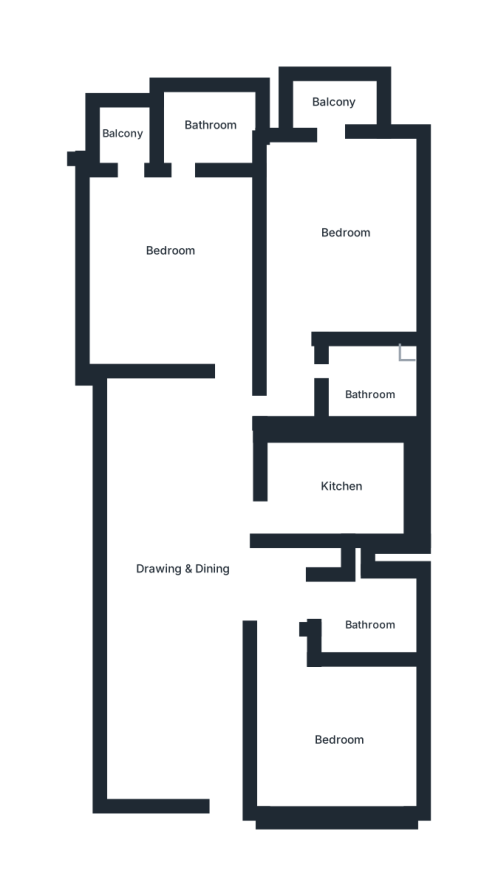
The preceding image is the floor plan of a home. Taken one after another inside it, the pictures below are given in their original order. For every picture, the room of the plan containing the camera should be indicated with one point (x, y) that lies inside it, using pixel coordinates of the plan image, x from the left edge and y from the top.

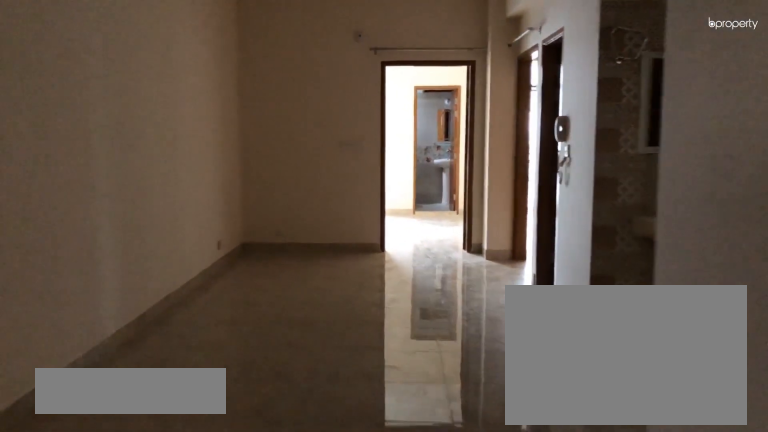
(219, 772)
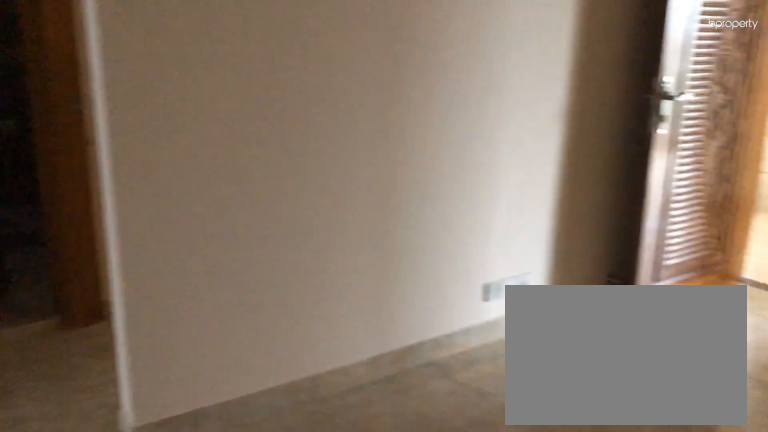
(179, 566)
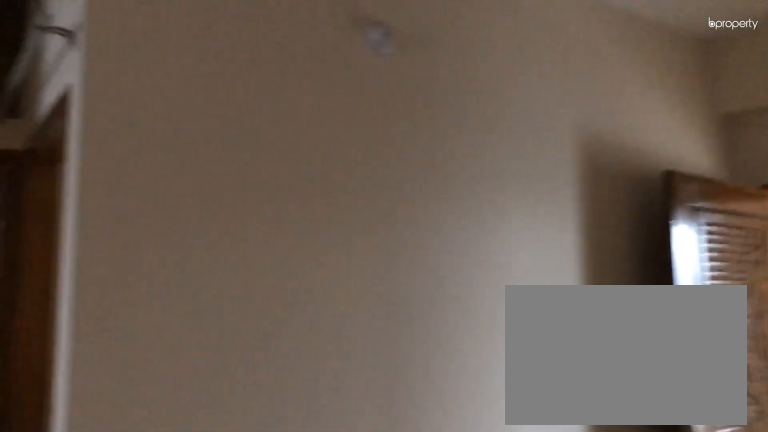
(179, 566)
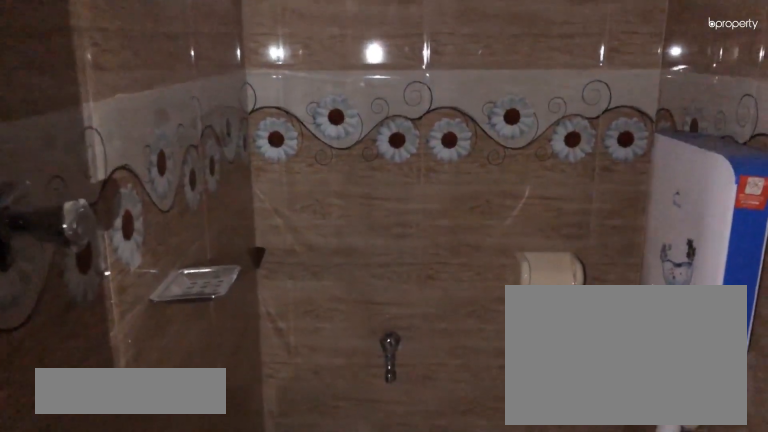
(359, 618)
